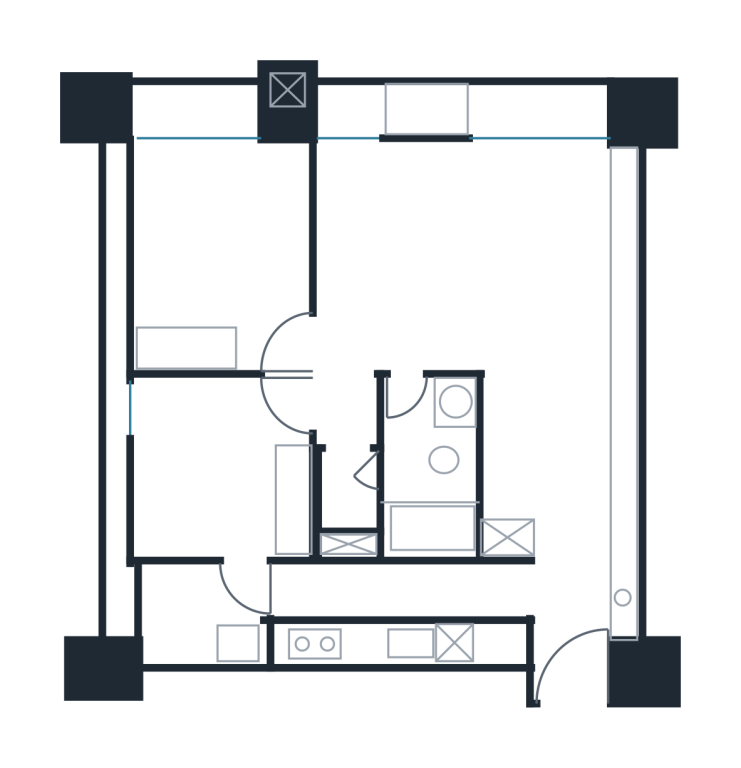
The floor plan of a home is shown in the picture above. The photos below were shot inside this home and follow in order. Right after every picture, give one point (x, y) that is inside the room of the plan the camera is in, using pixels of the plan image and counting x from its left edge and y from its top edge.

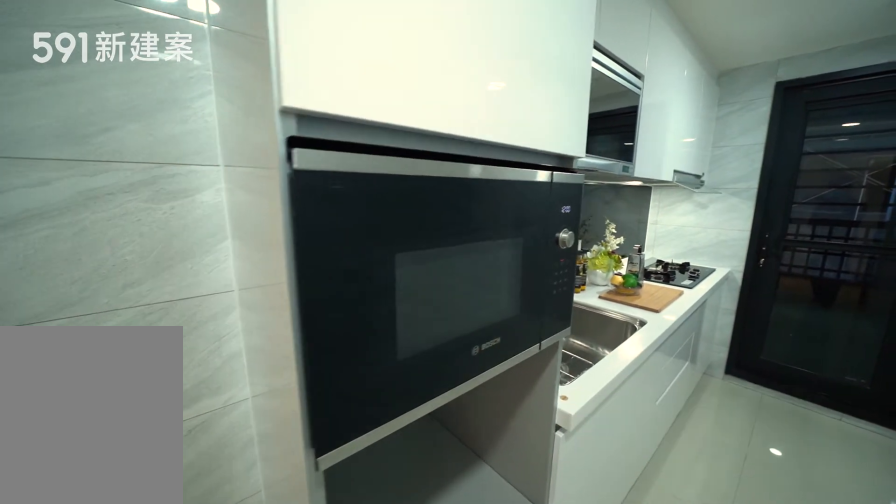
(393, 607)
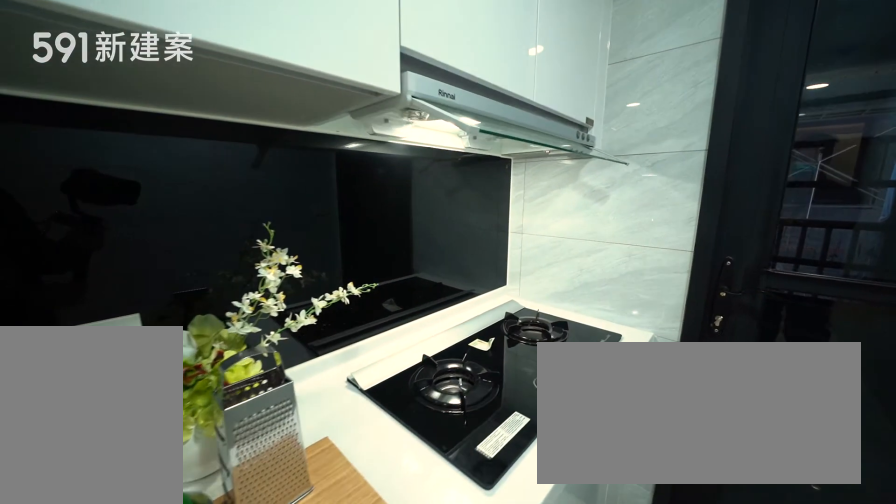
(393, 607)
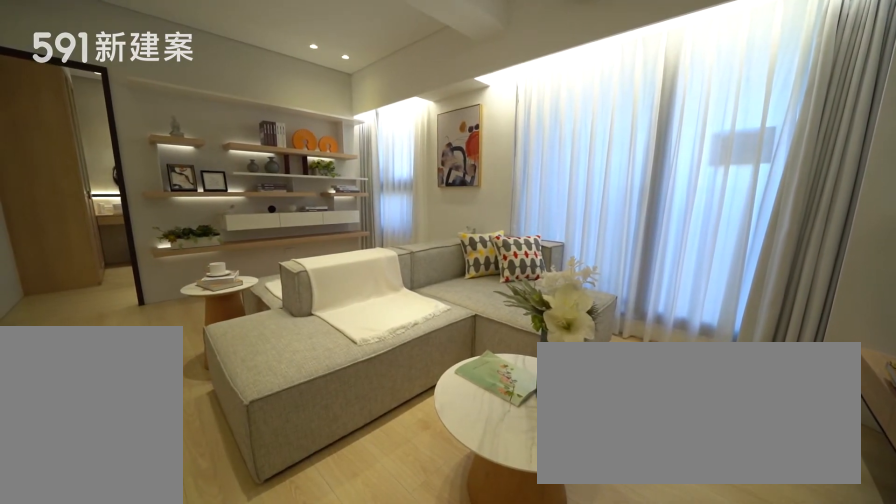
(538, 224)
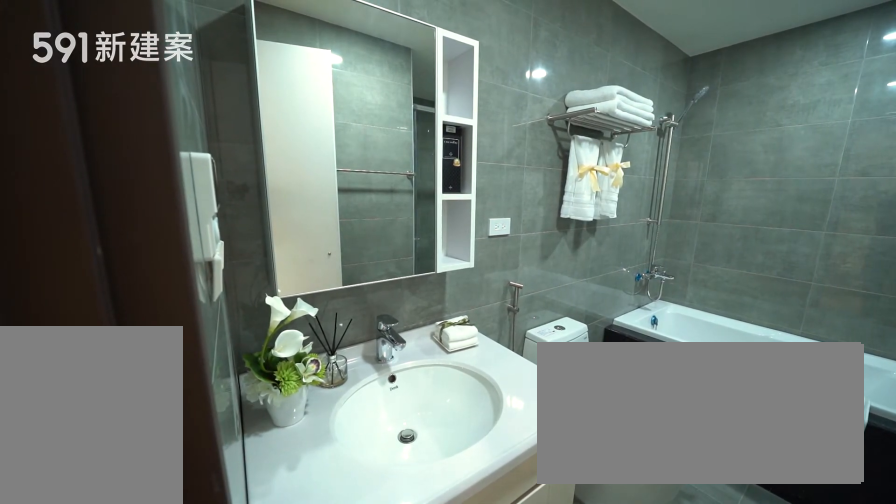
(425, 468)
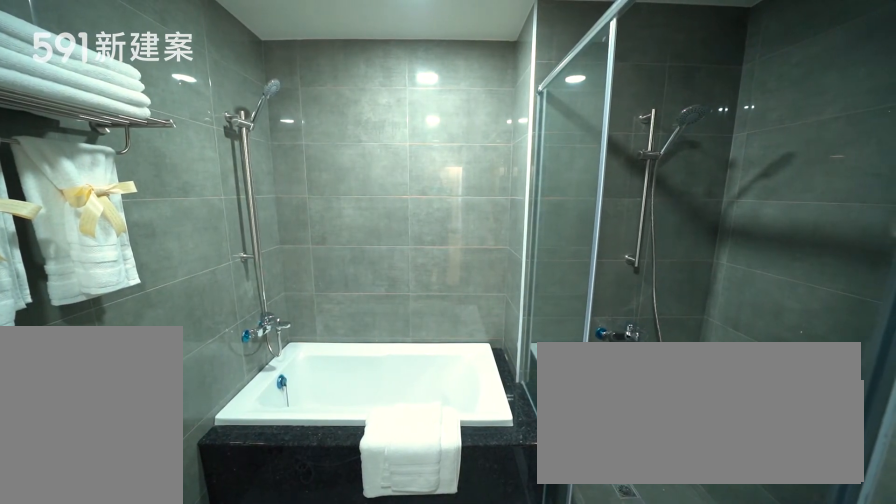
(425, 468)
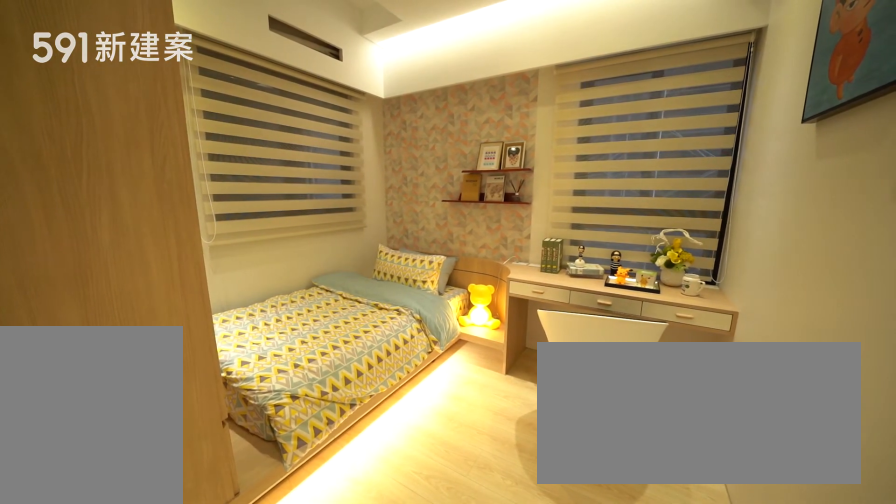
(225, 468)
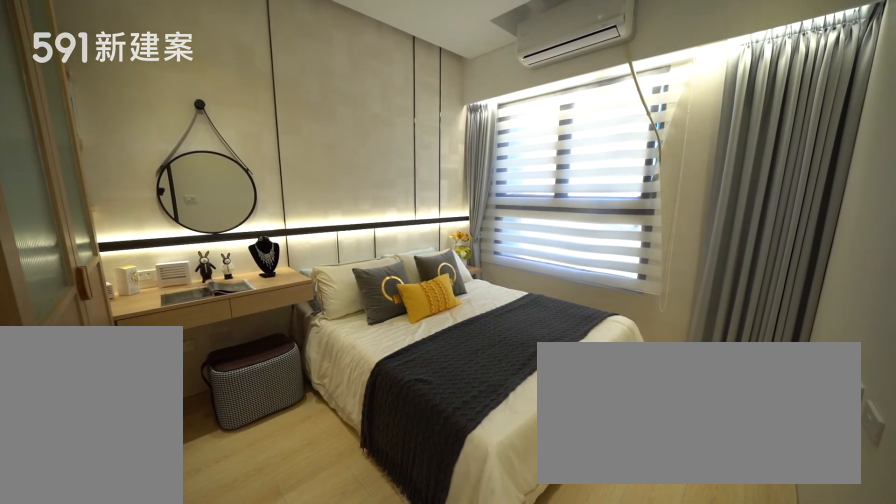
(221, 246)
